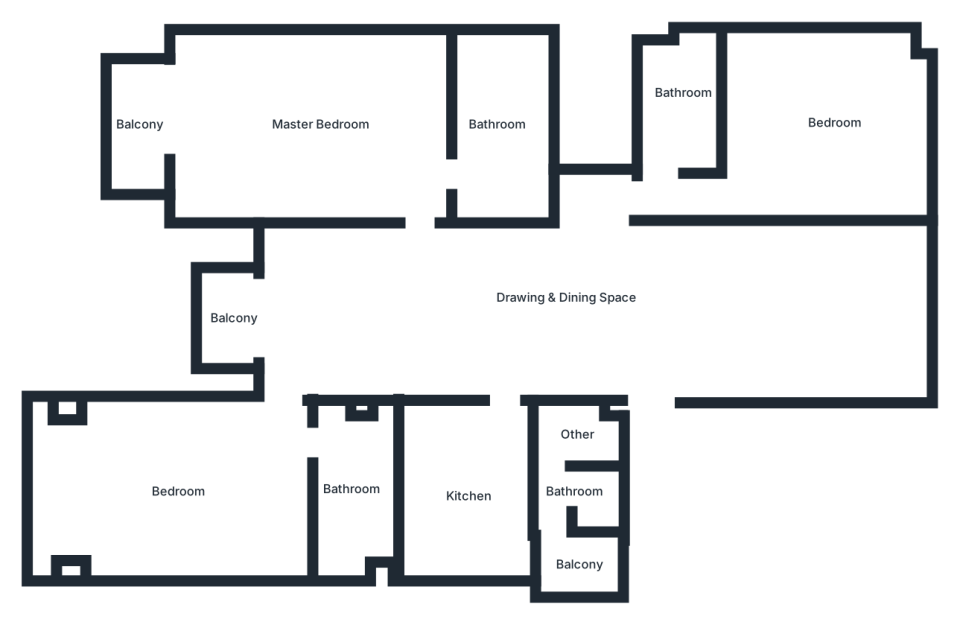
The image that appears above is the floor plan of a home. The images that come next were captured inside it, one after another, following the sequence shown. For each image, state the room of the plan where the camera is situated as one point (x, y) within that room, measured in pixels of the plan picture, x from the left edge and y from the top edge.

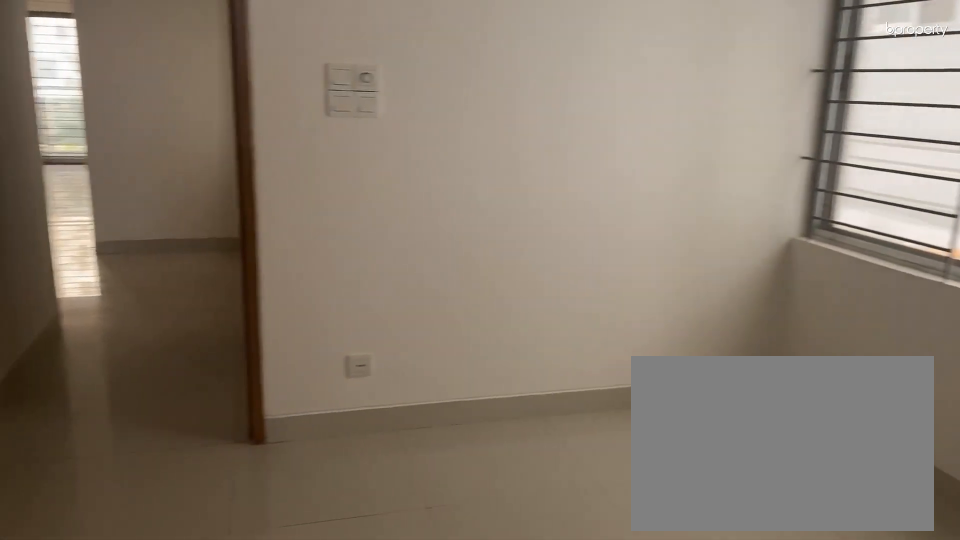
(796, 124)
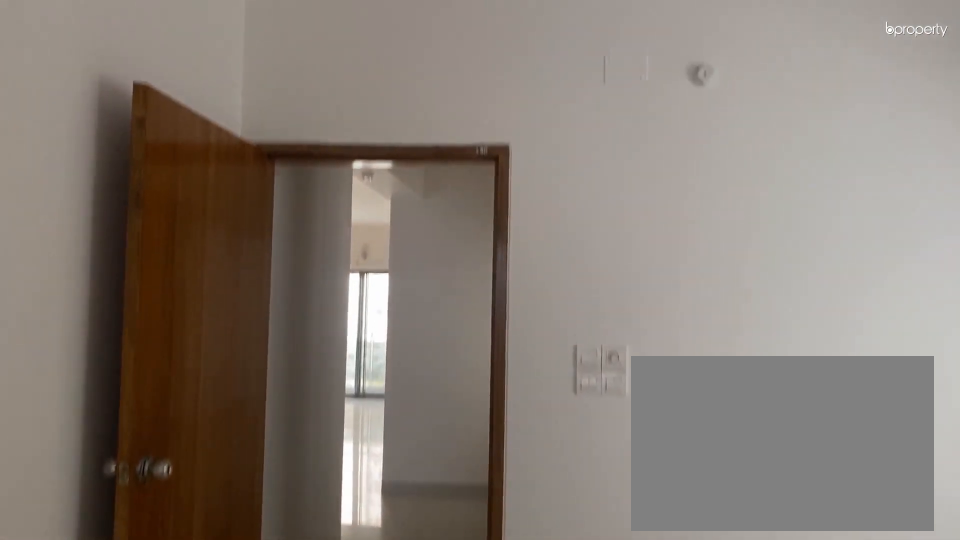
(796, 124)
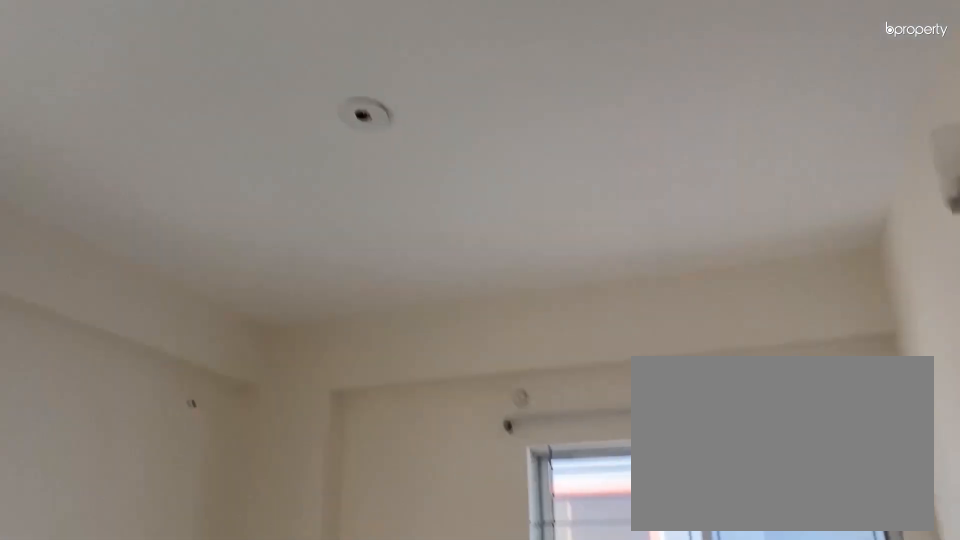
(796, 124)
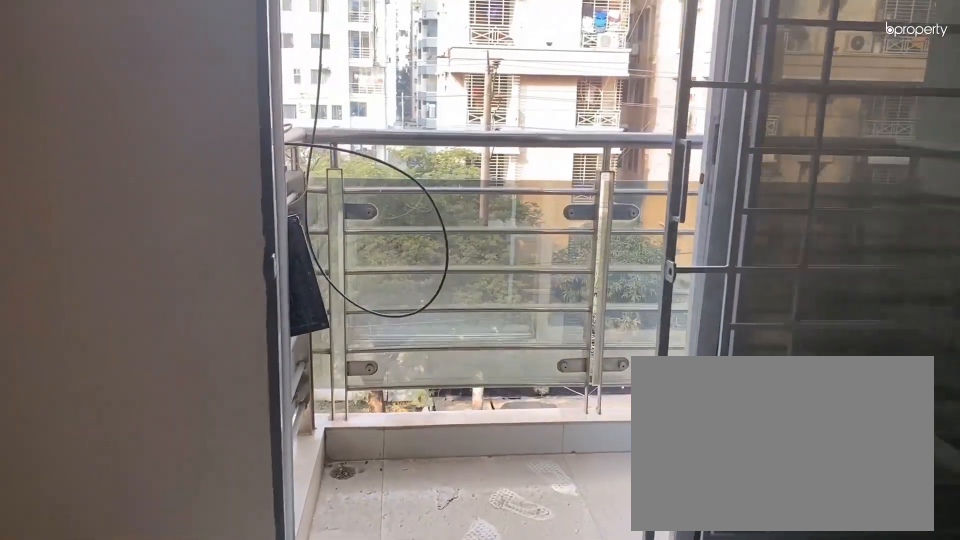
(346, 323)
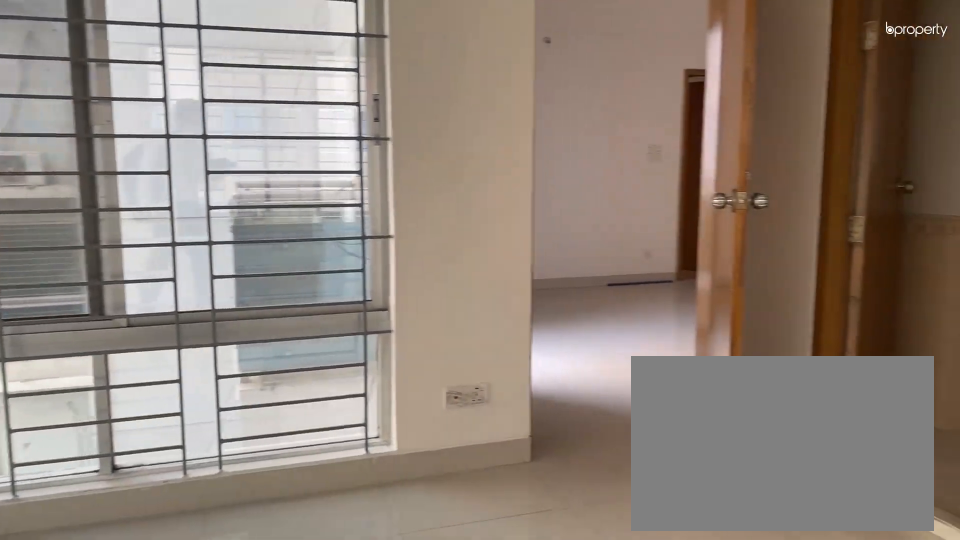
(189, 505)
